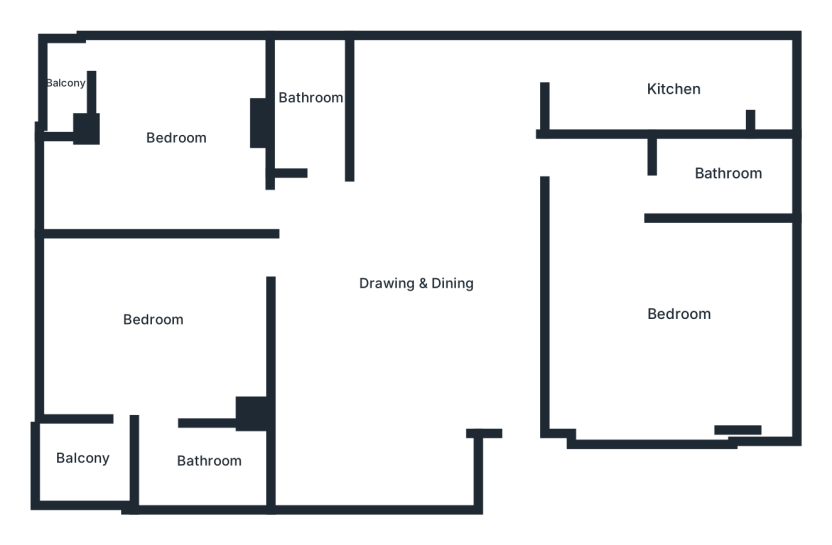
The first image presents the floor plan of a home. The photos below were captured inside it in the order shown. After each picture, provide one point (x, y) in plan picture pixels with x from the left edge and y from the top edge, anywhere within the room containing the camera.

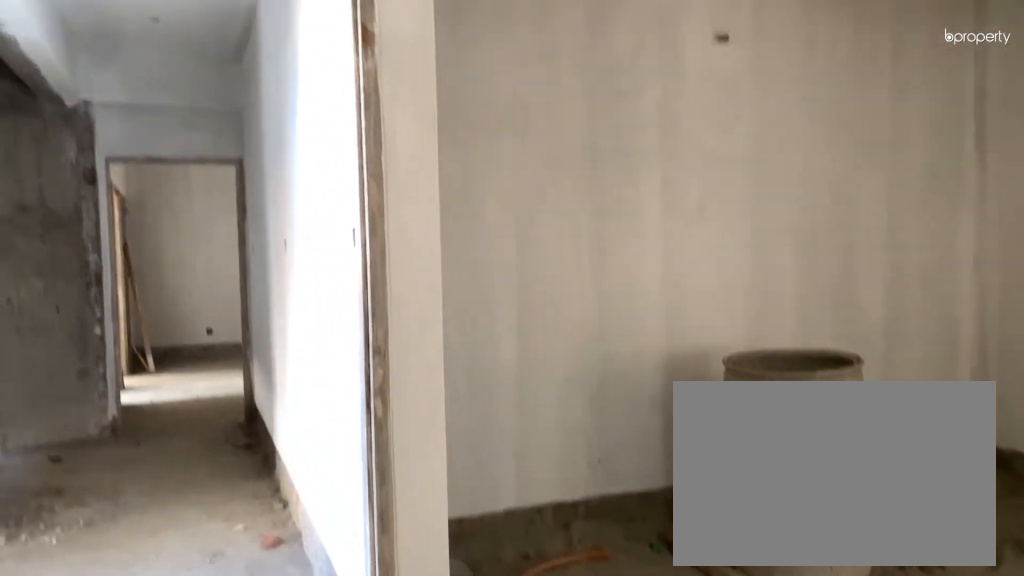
(418, 282)
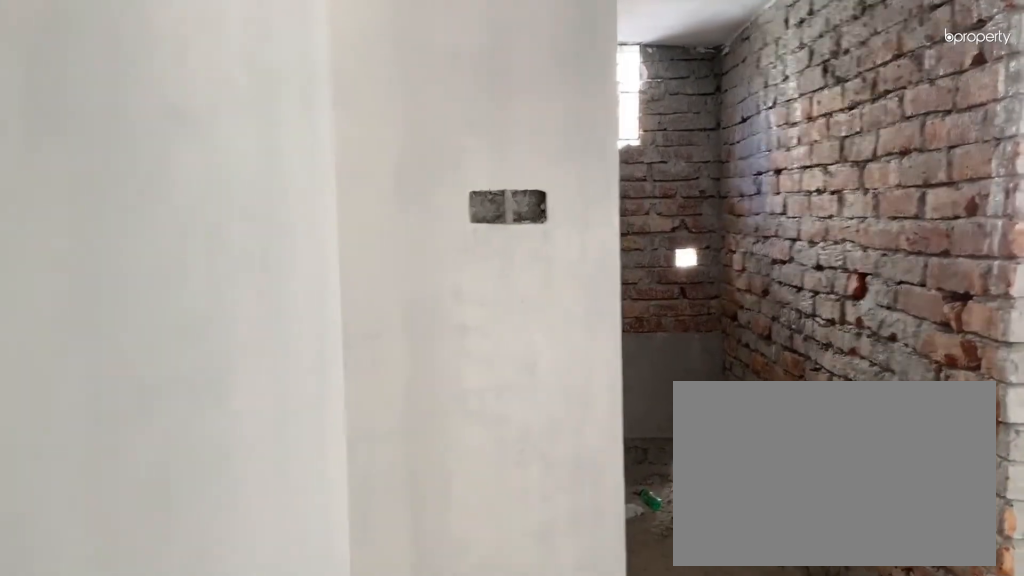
(678, 312)
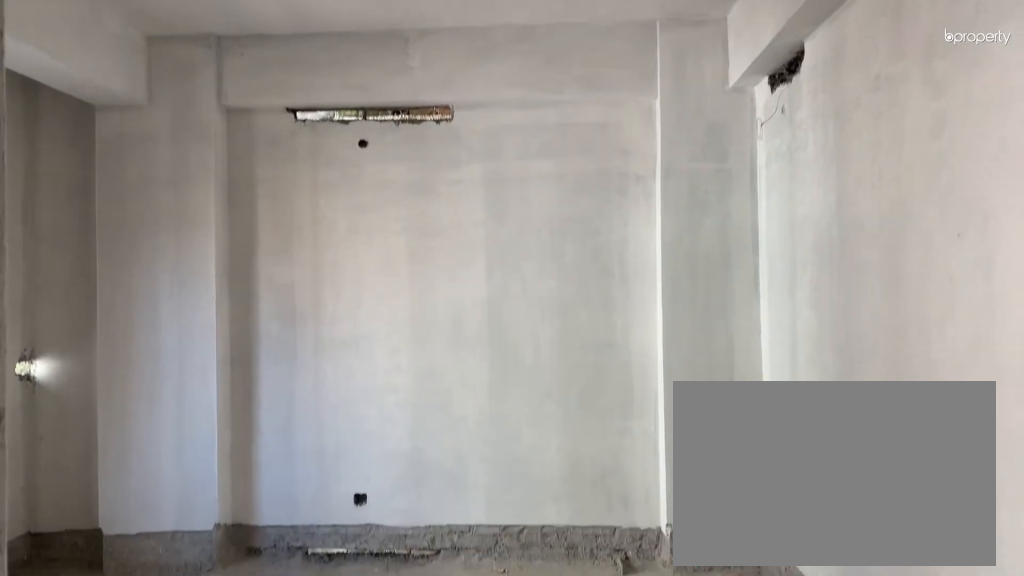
(678, 312)
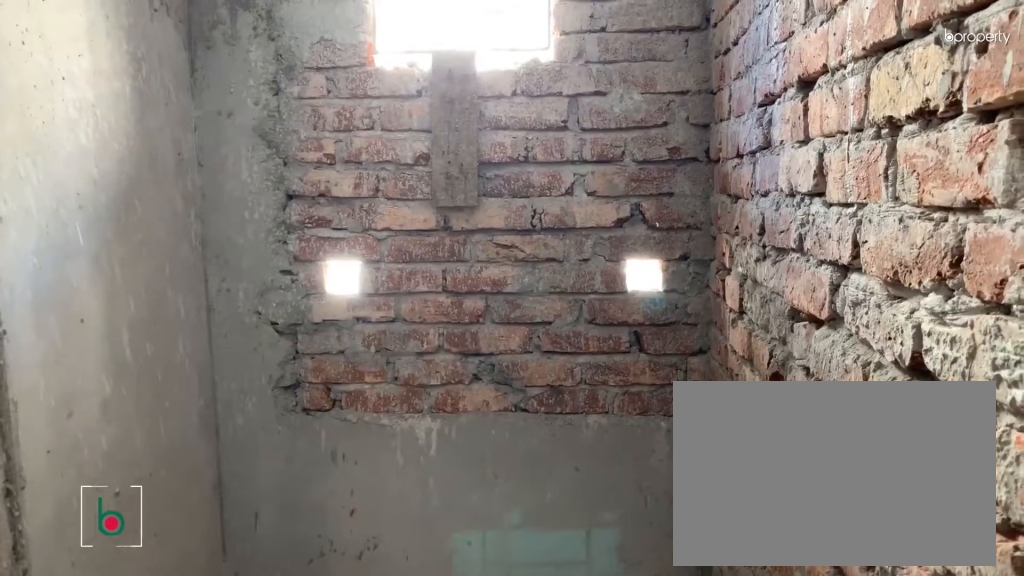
(731, 170)
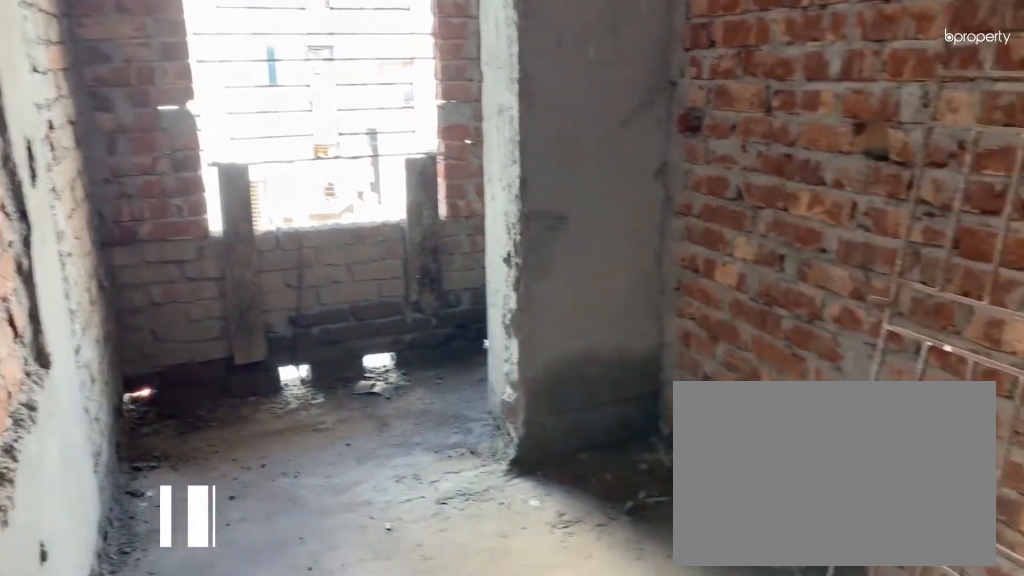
(667, 90)
